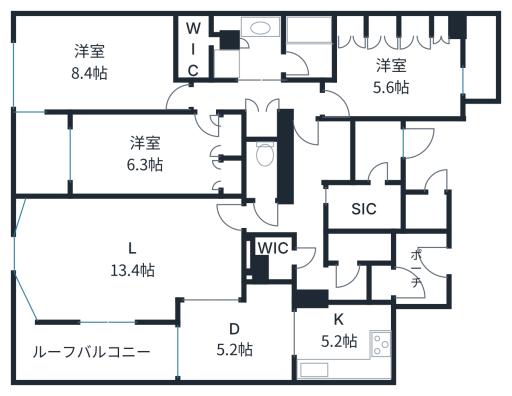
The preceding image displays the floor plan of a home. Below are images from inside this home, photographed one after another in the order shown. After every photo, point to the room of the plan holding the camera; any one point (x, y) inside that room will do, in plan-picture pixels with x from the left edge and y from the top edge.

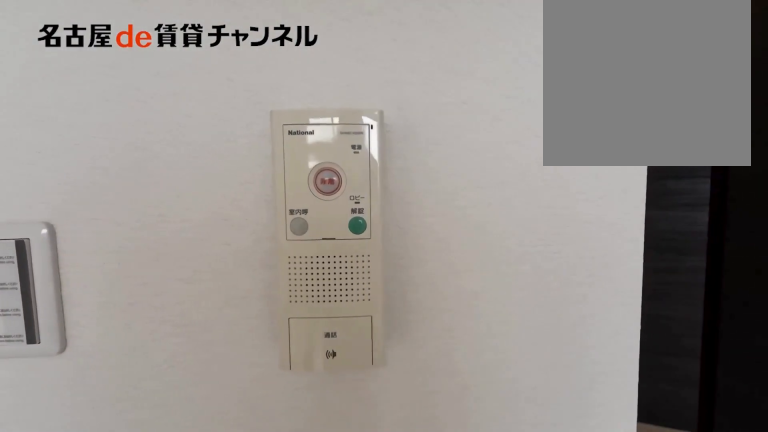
(99, 64)
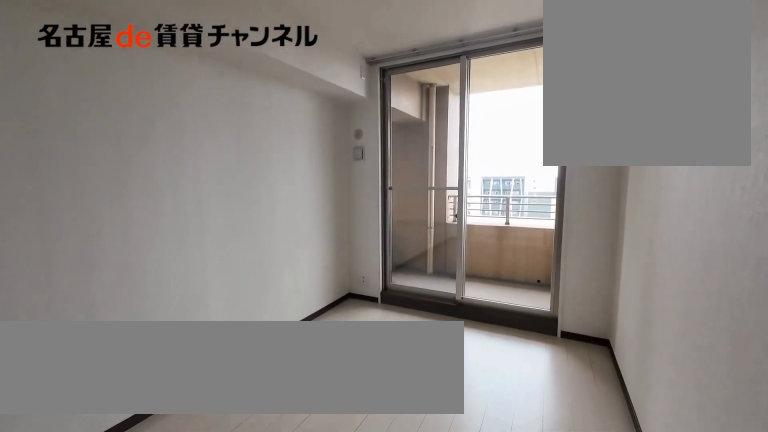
(156, 153)
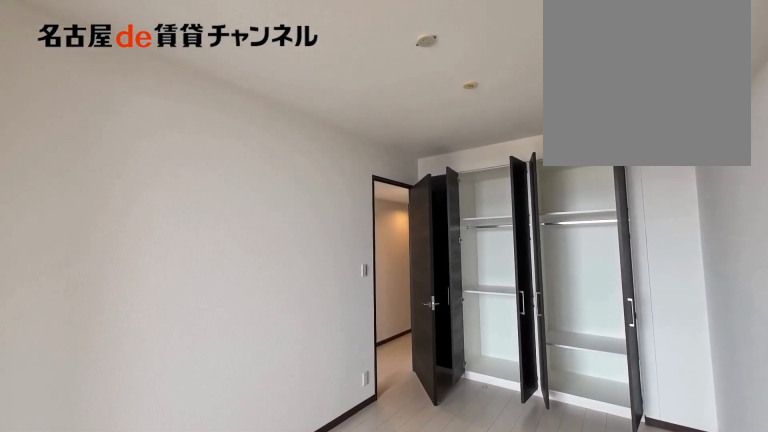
(156, 153)
